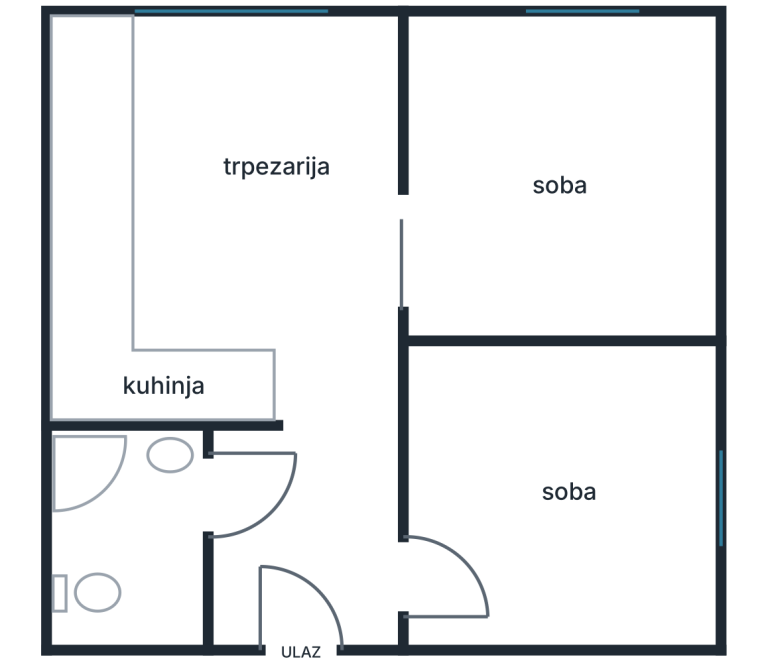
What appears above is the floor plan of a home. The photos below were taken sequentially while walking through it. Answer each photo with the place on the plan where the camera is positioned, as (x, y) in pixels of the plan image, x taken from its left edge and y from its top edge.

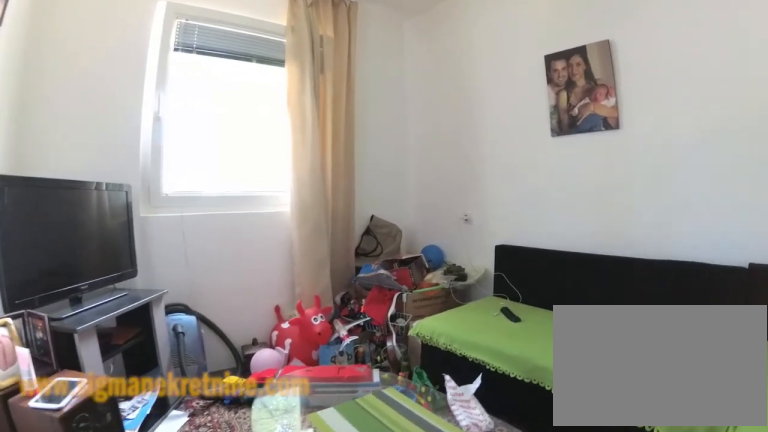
(421, 269)
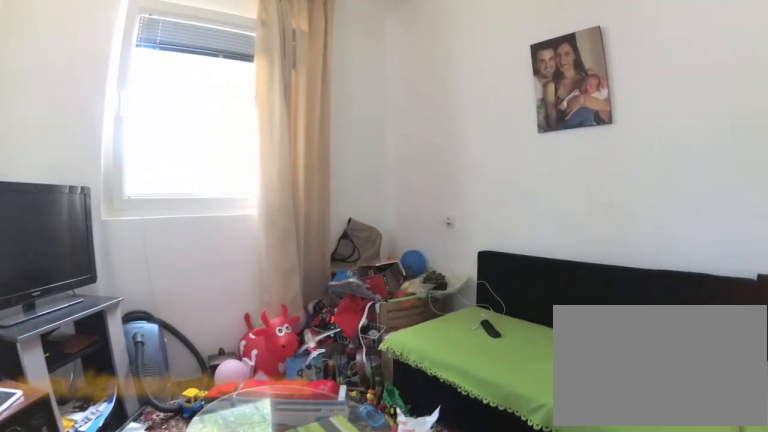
(447, 263)
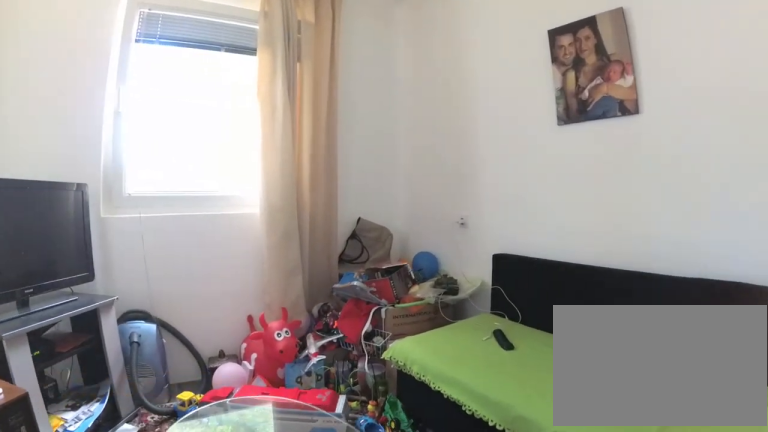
(472, 254)
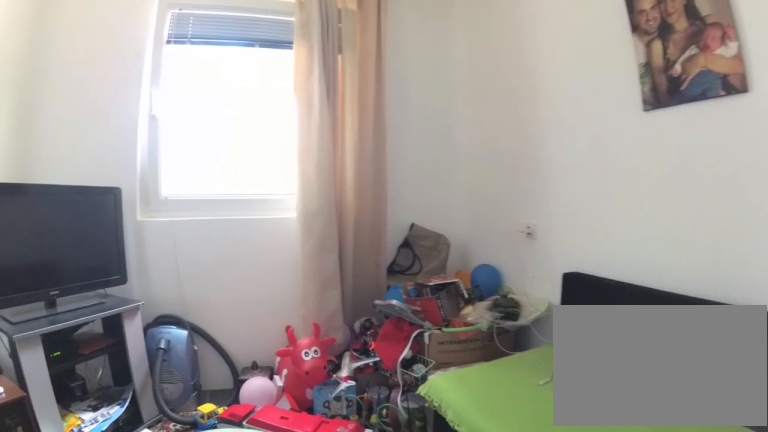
(505, 244)
